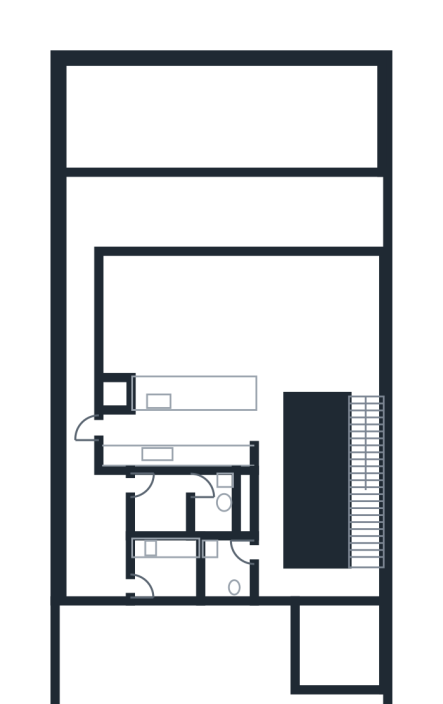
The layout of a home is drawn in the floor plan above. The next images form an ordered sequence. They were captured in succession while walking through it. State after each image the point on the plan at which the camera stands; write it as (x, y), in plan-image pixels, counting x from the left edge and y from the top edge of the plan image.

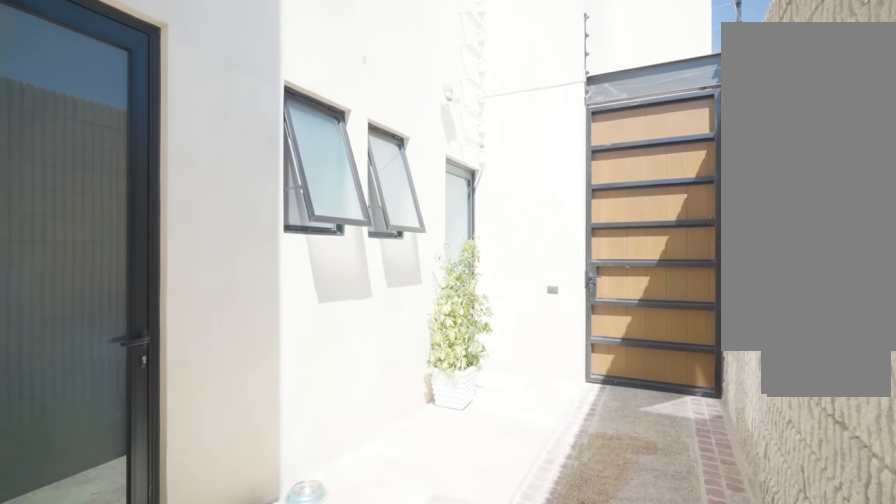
(75, 439)
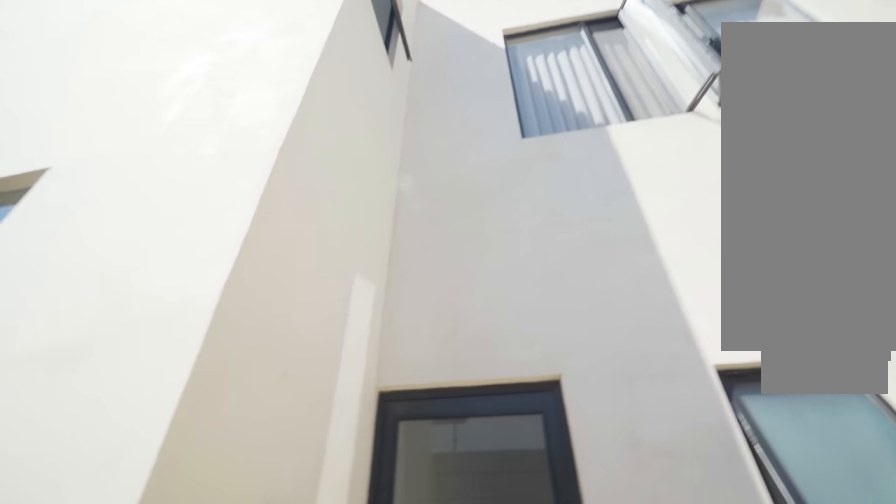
(81, 511)
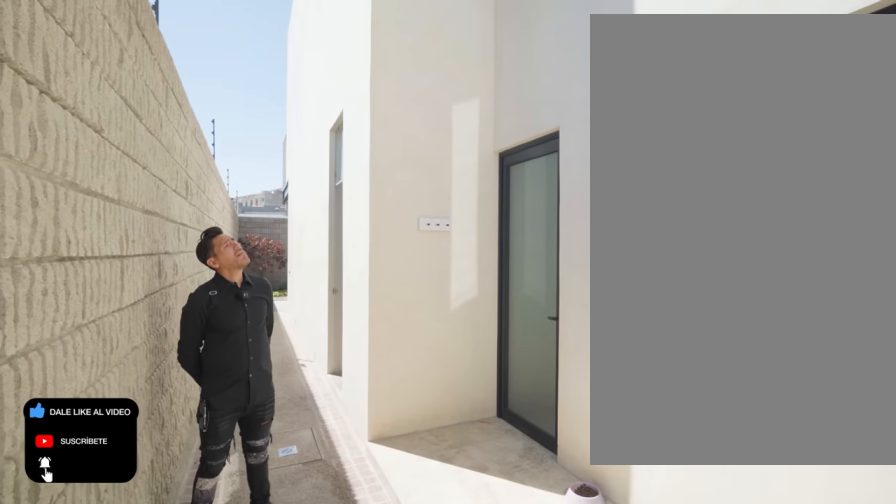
(99, 571)
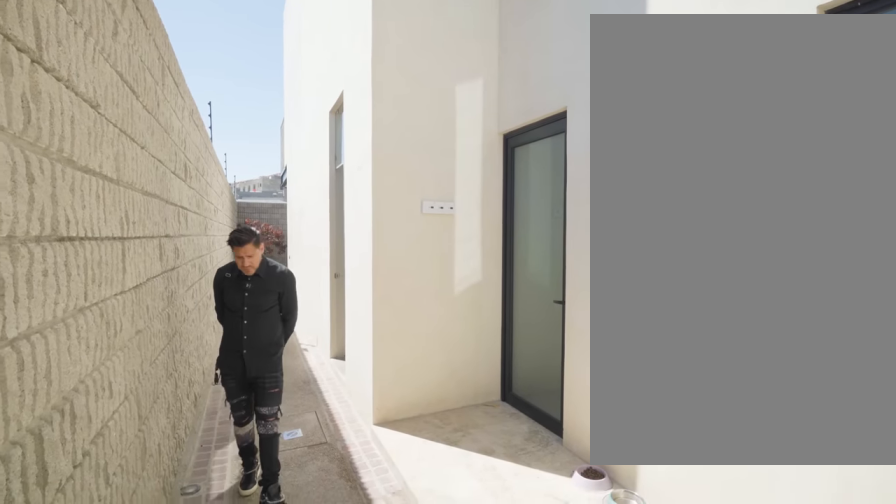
(93, 571)
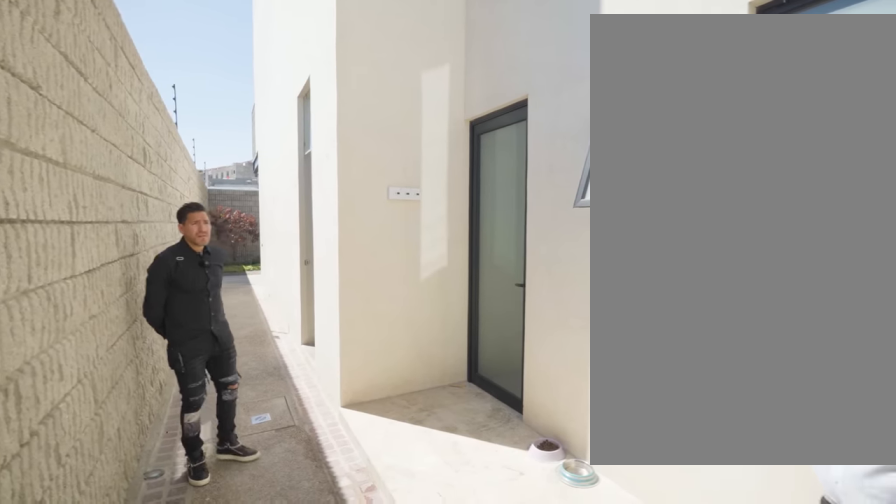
(90, 573)
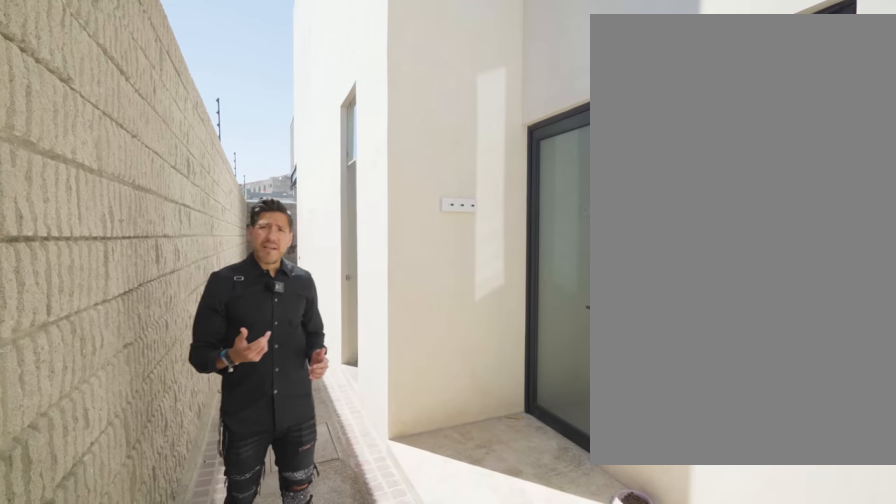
(86, 568)
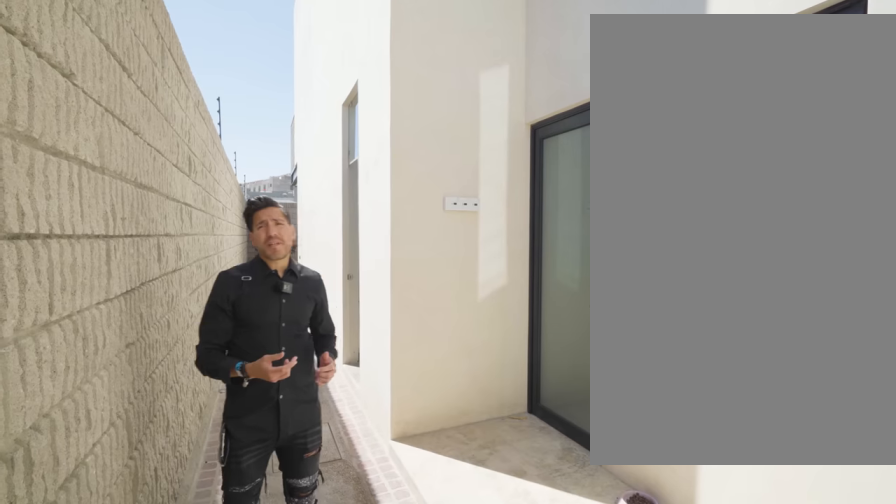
(86, 568)
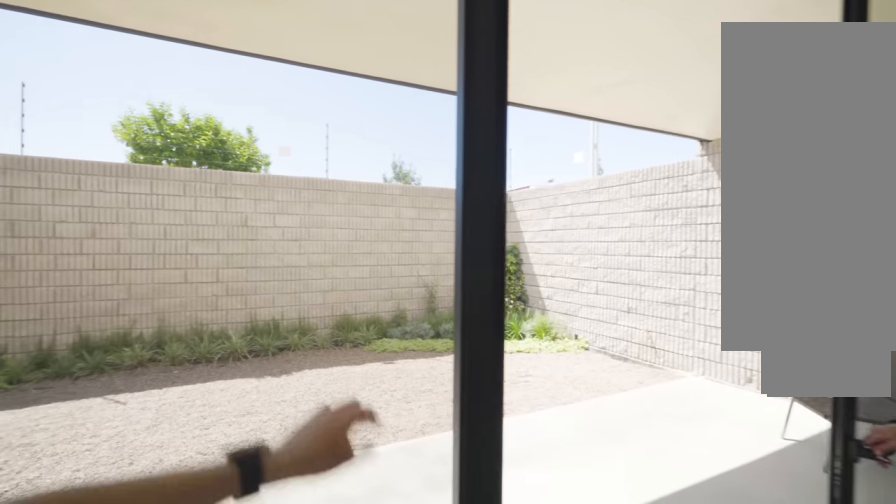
(190, 273)
